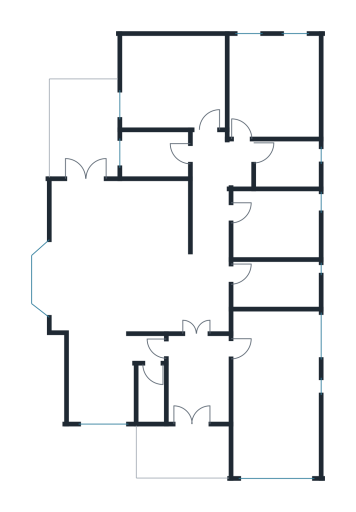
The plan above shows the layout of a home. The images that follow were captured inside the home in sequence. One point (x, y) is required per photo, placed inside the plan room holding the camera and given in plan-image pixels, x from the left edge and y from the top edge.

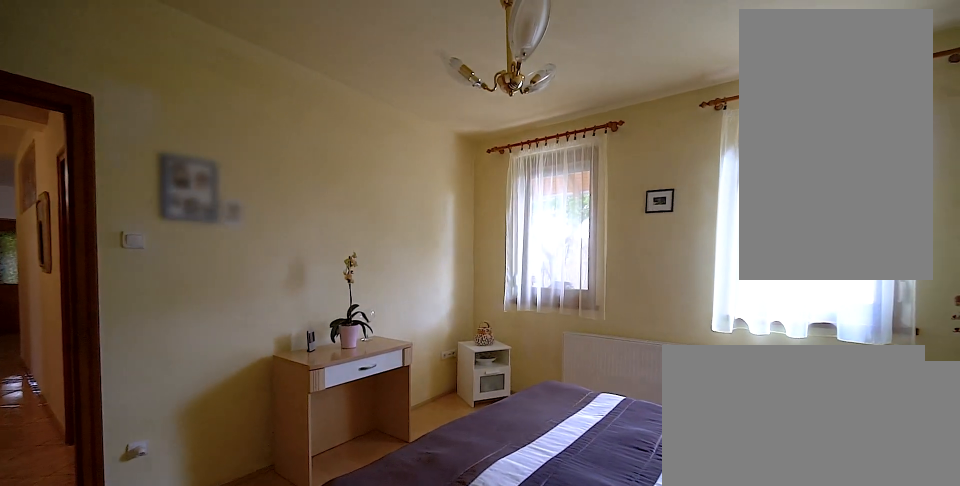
(176, 88)
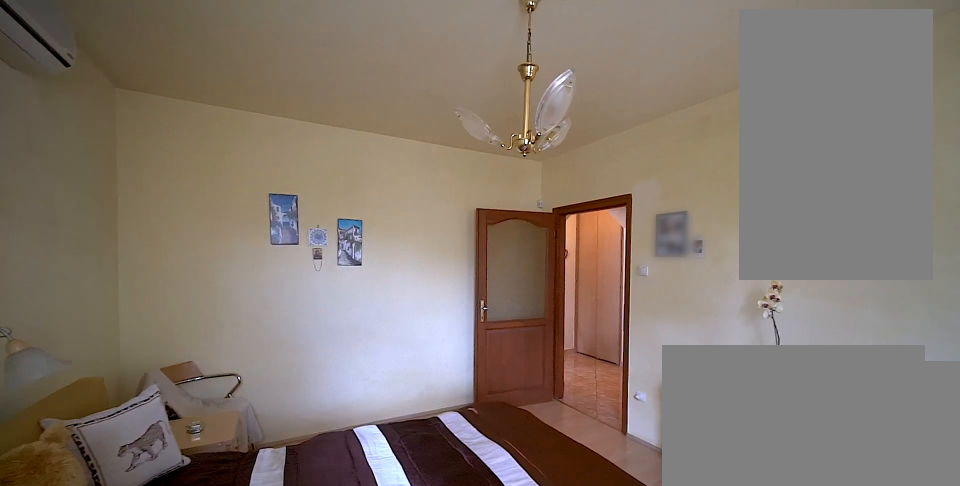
(176, 88)
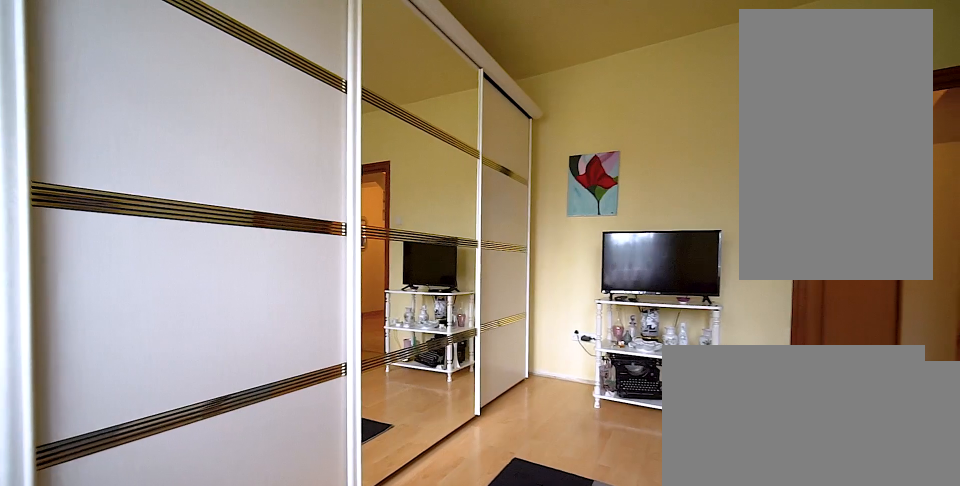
(274, 87)
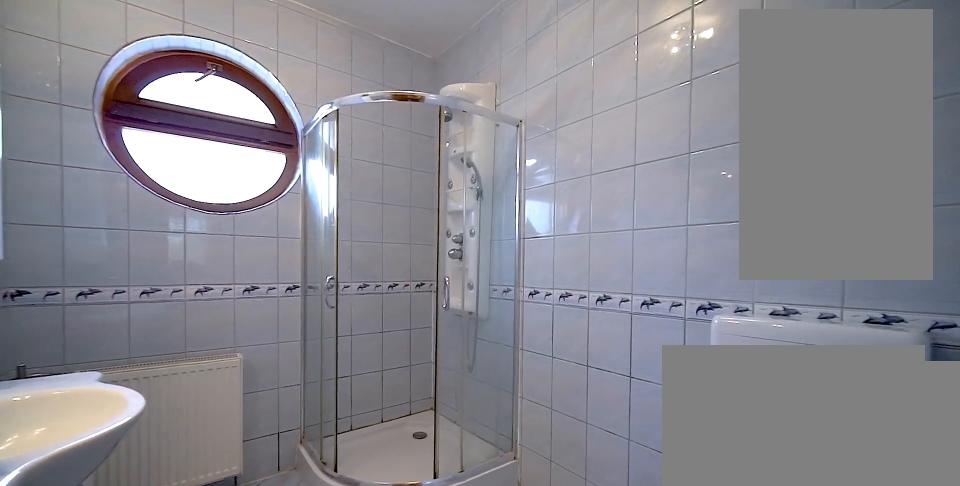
(289, 164)
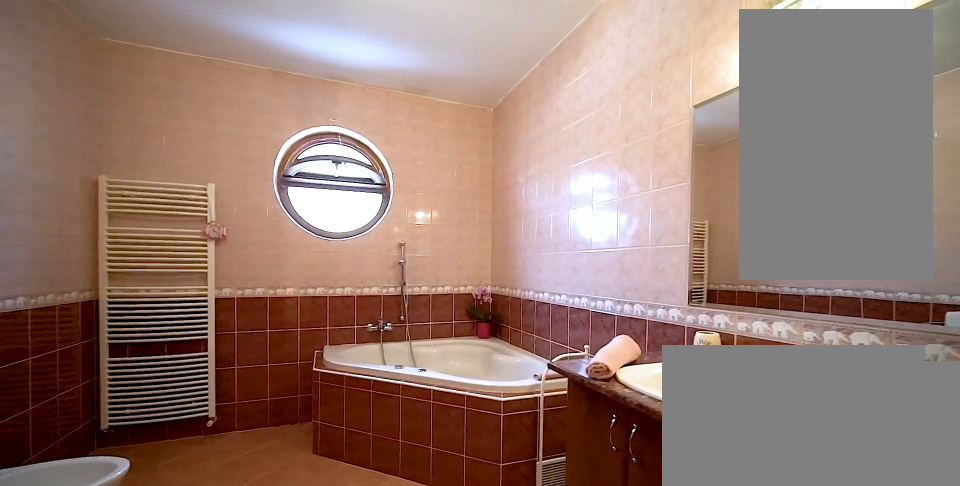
(272, 227)
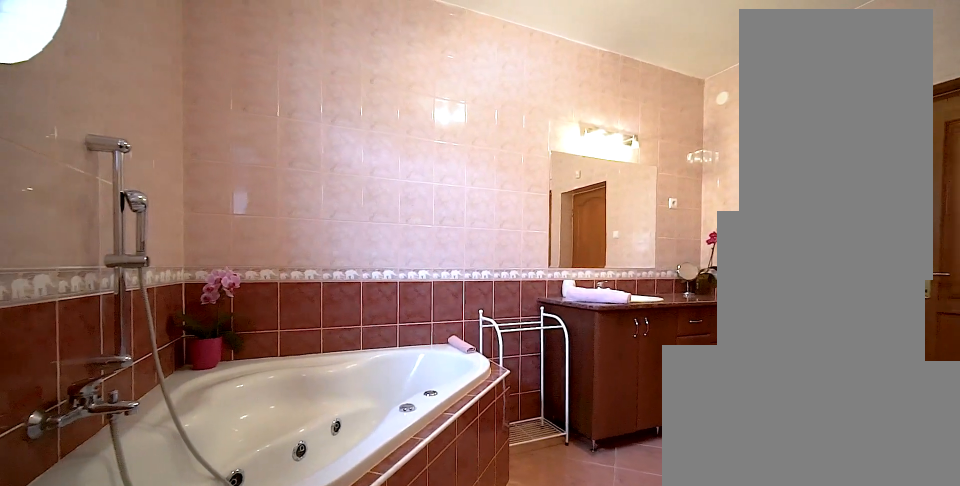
(272, 227)
